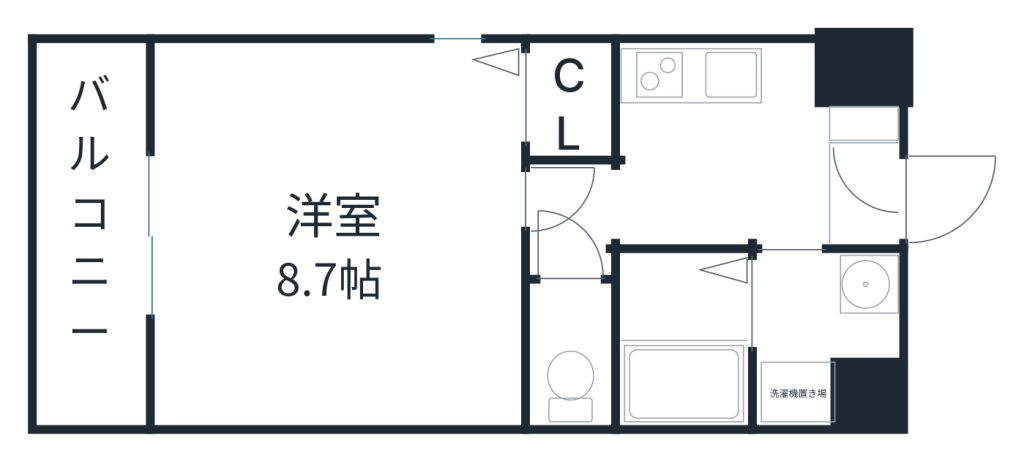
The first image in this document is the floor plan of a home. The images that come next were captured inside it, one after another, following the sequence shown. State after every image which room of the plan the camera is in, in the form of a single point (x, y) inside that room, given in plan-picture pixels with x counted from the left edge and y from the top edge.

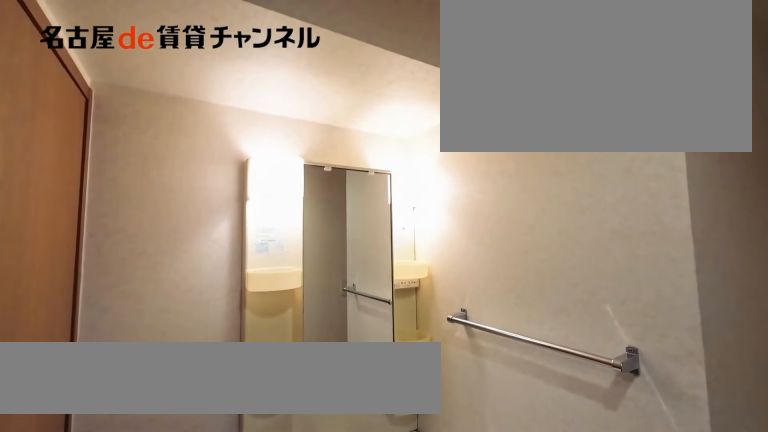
(828, 337)
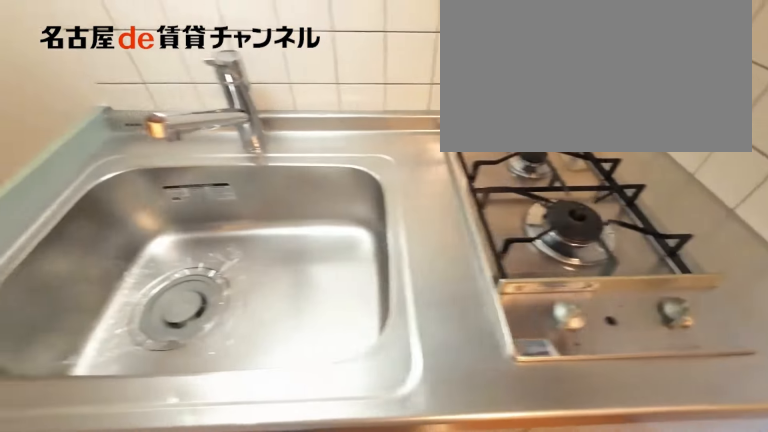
(714, 74)
